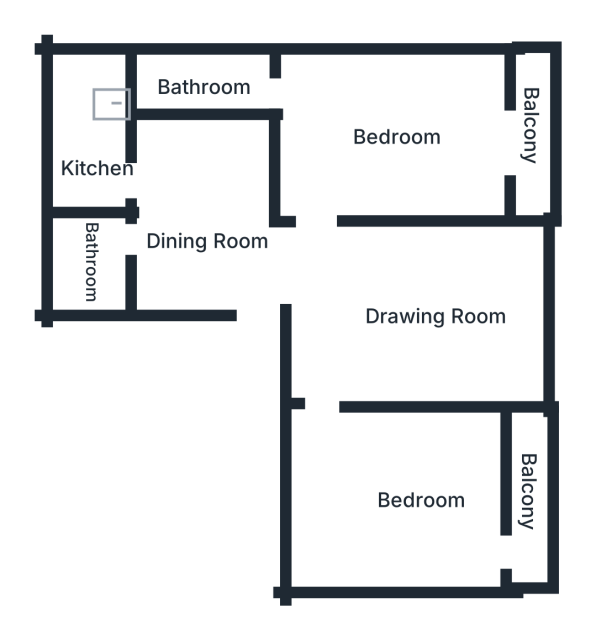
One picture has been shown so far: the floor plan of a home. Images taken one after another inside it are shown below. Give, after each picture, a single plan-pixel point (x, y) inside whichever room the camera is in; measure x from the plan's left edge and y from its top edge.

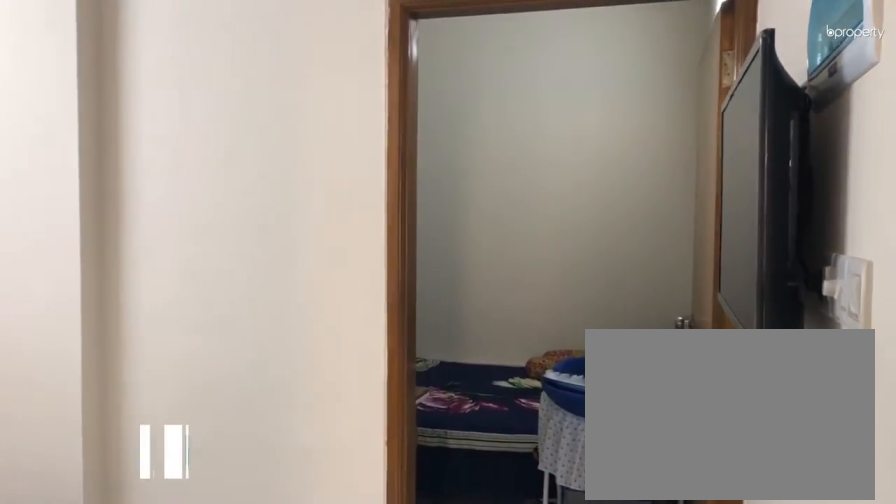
(442, 314)
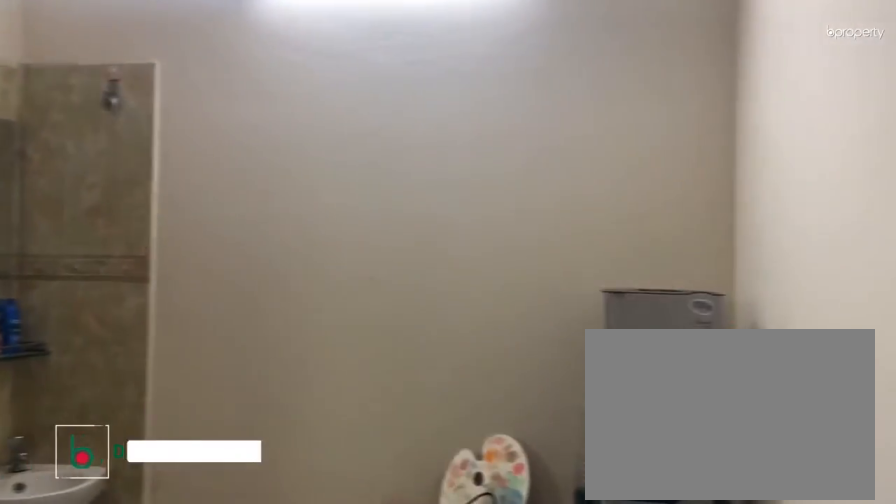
(209, 247)
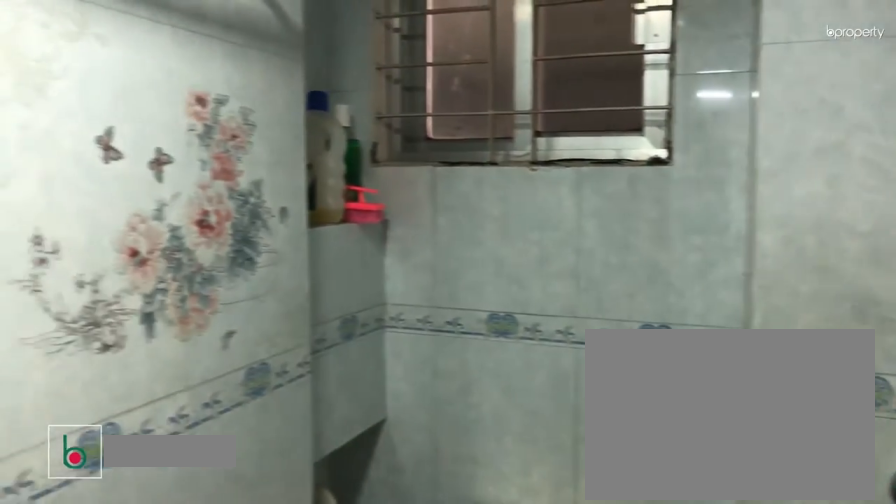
(92, 259)
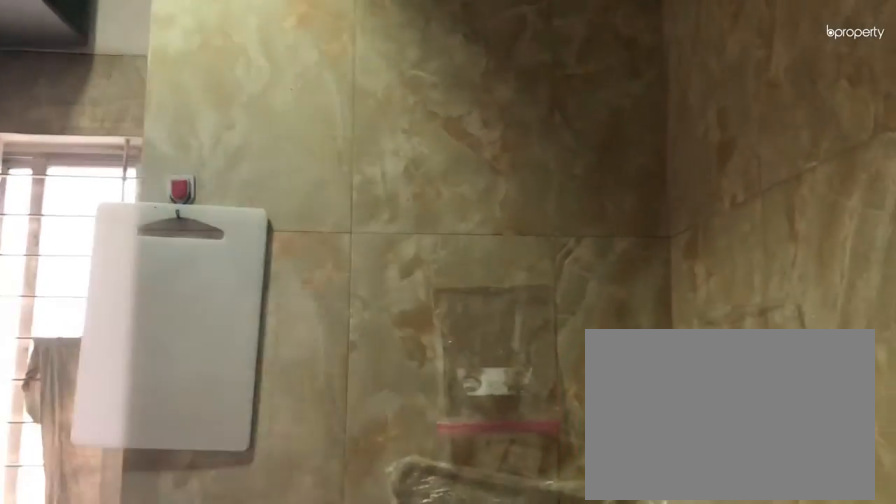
(96, 170)
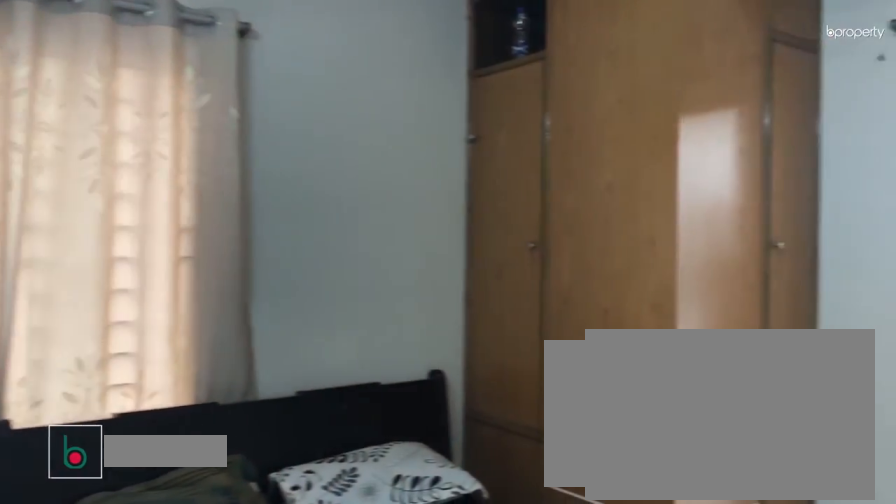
(402, 142)
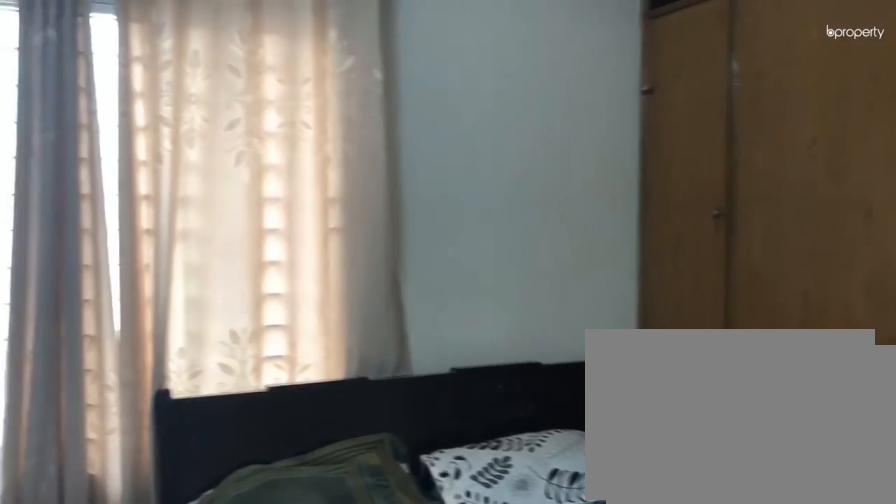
(402, 142)
